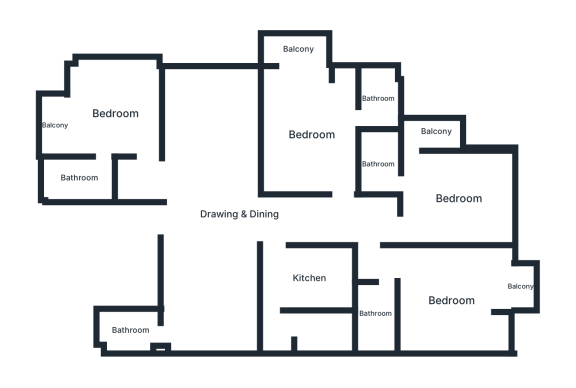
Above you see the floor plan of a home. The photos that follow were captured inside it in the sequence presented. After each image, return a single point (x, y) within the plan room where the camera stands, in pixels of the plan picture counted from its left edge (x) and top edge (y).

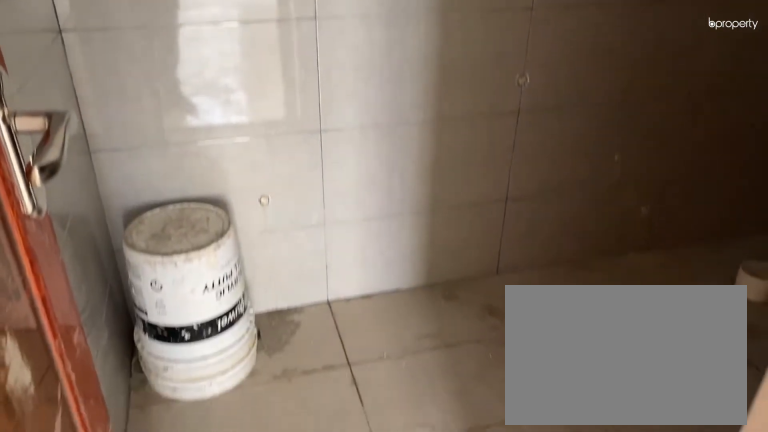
(378, 164)
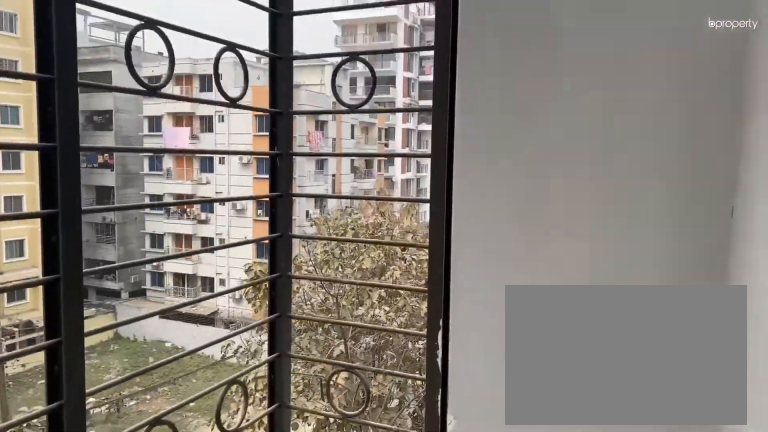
(437, 132)
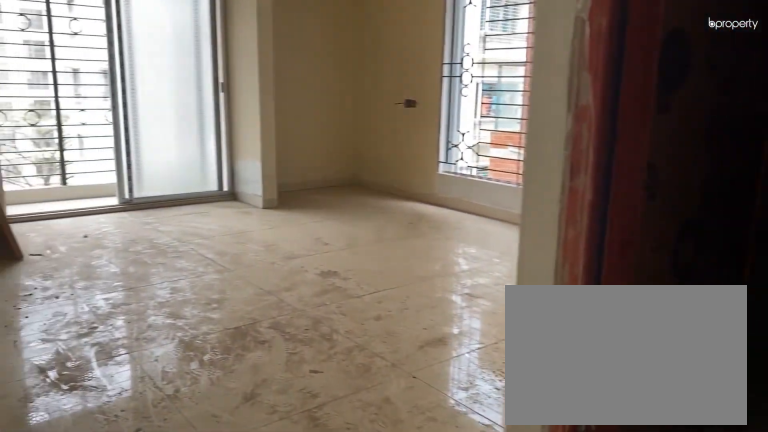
(451, 300)
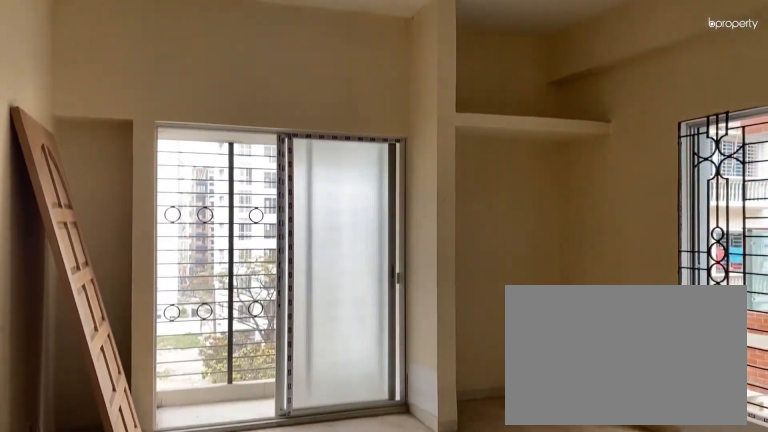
(451, 300)
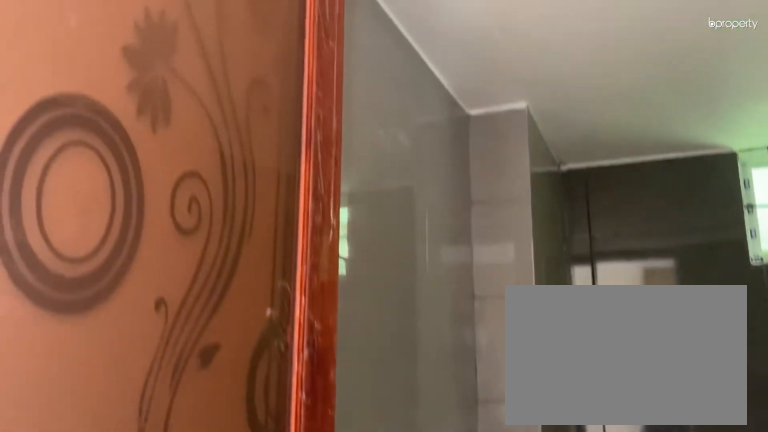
(375, 312)
